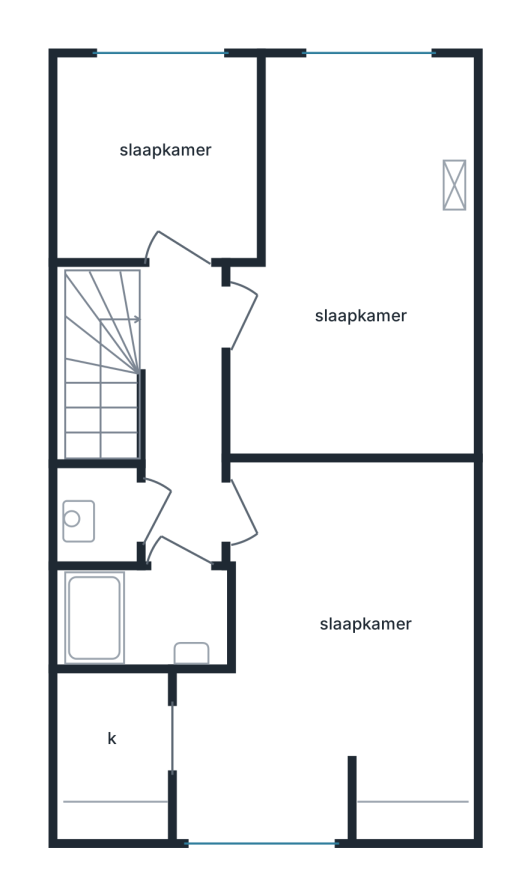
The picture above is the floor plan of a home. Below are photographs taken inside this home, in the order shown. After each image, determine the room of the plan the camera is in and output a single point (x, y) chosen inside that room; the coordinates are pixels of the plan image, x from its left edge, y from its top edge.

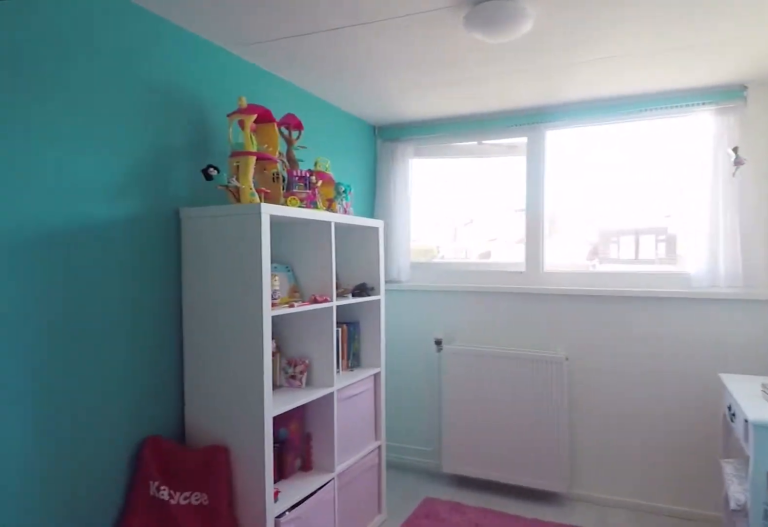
(358, 267)
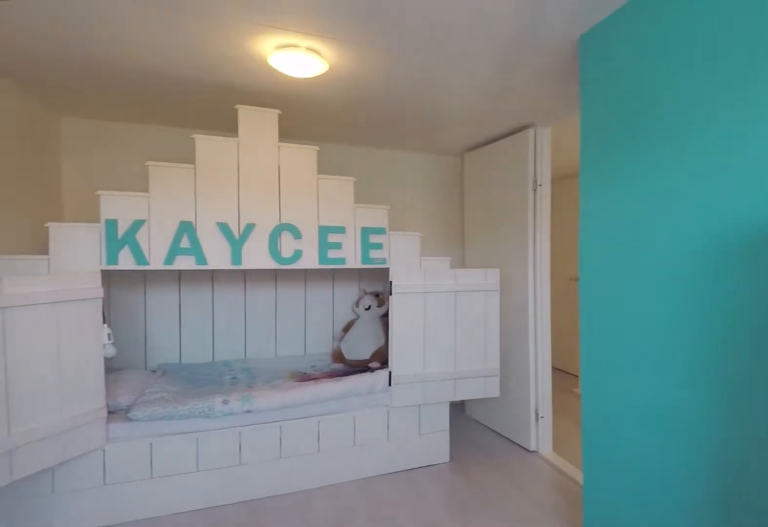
(358, 267)
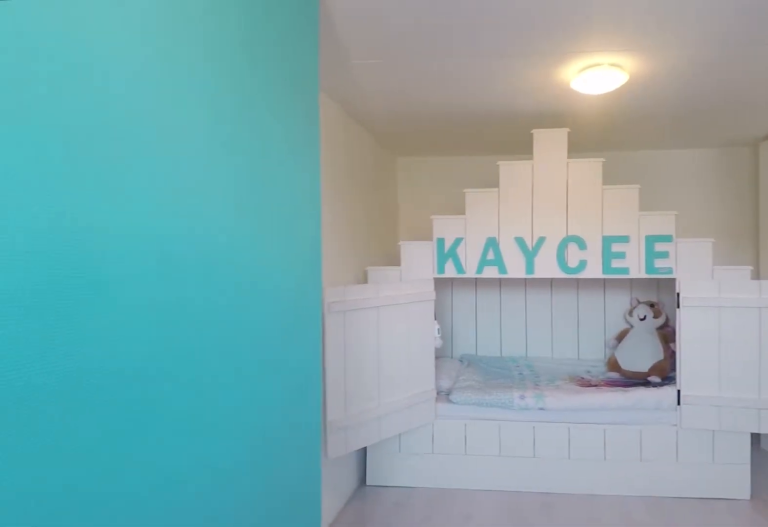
(358, 267)
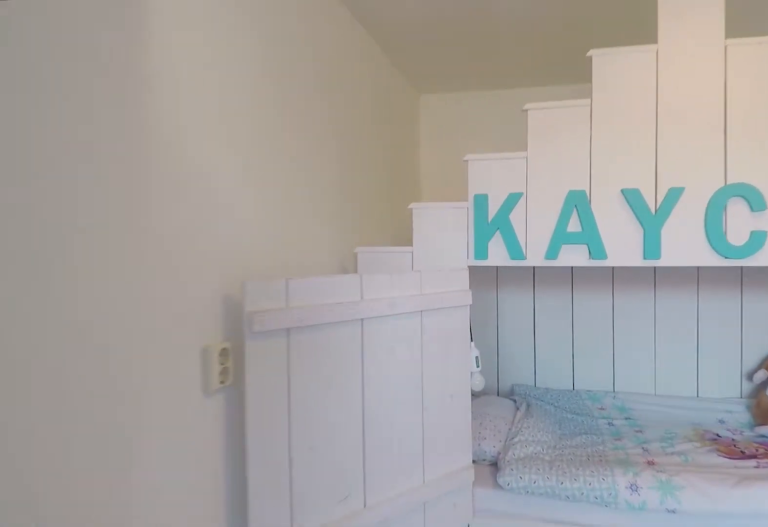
(358, 267)
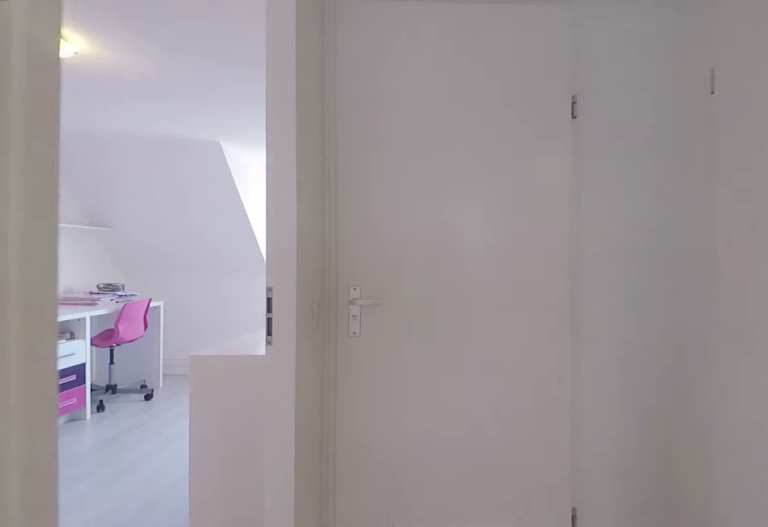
(182, 416)
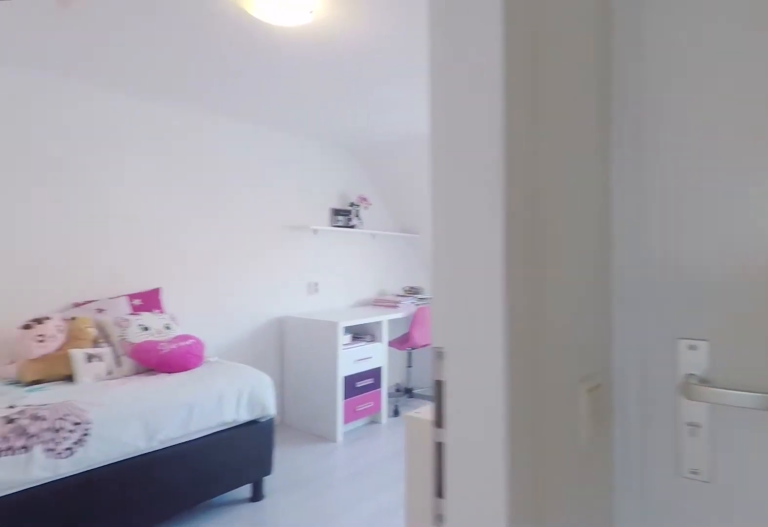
(182, 416)
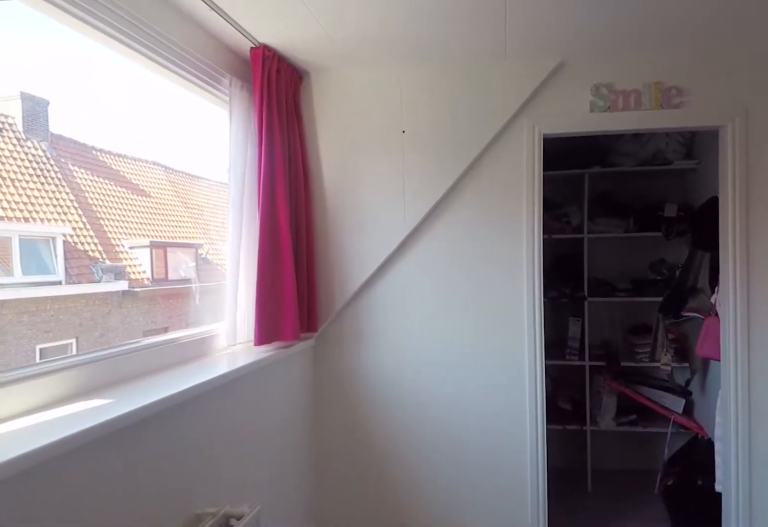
(334, 651)
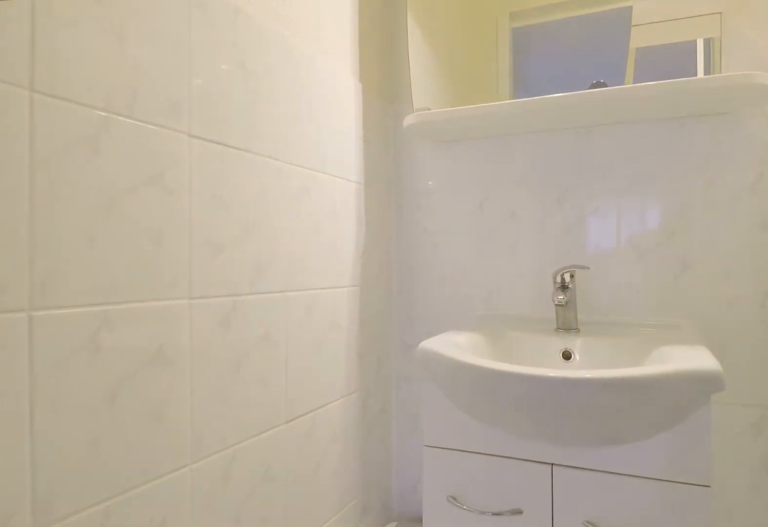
(141, 617)
